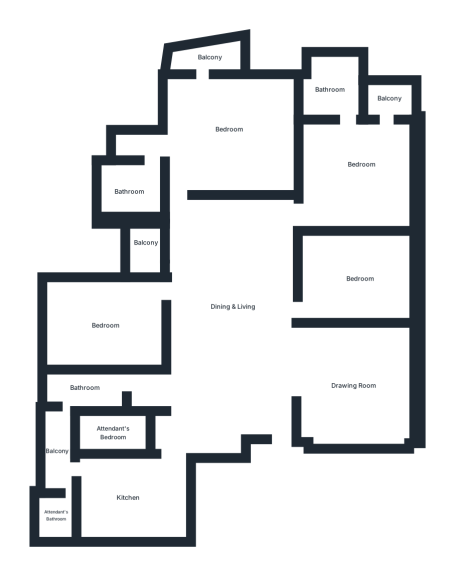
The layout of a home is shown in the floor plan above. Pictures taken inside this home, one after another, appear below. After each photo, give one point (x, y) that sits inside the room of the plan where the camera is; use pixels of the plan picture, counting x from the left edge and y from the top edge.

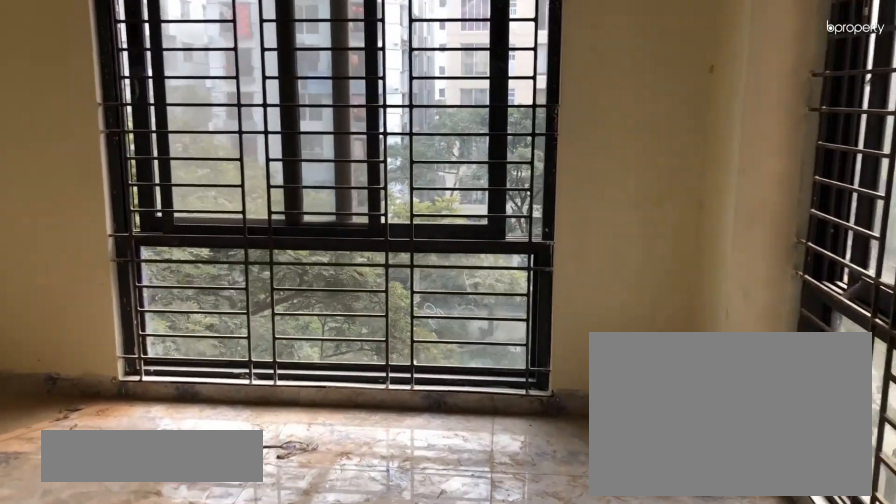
(105, 326)
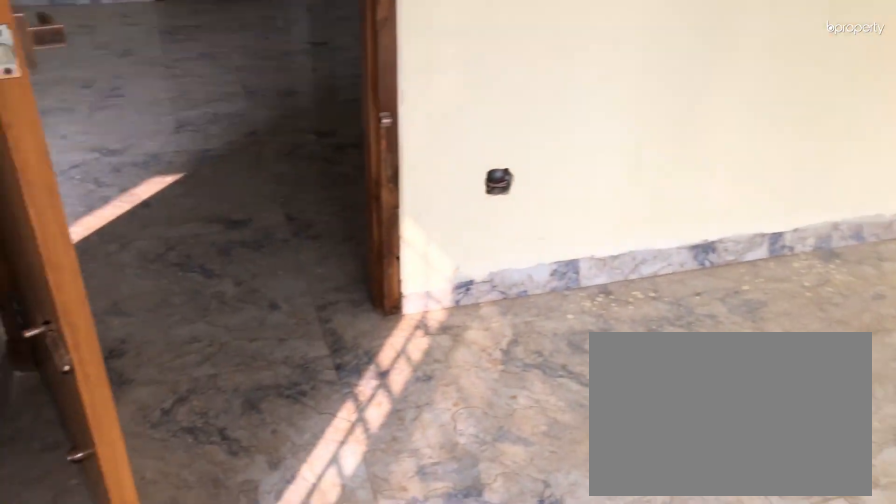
(105, 326)
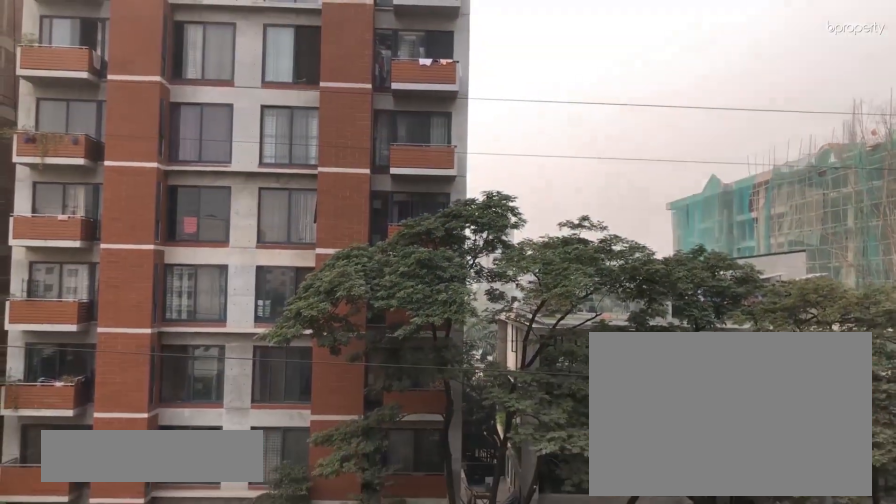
(210, 57)
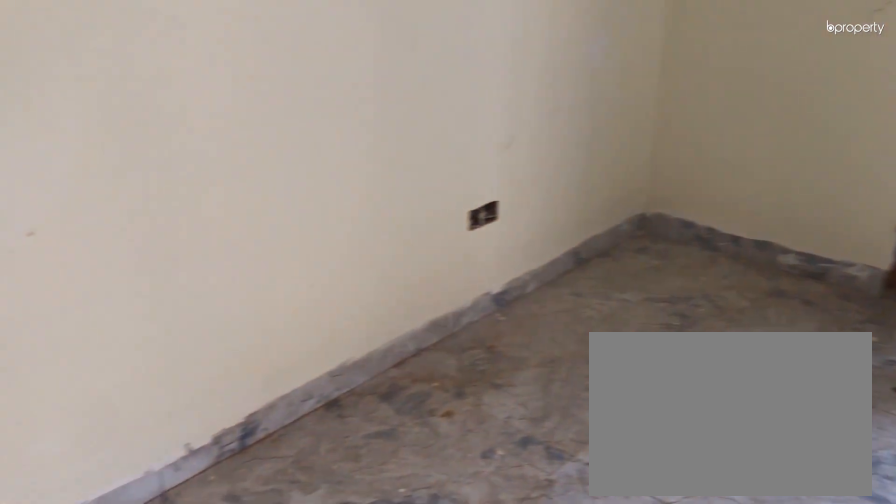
(352, 171)
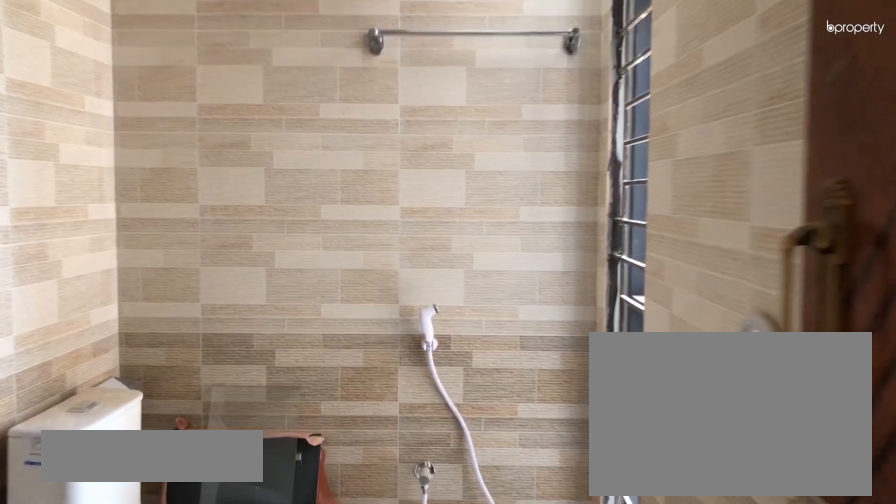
(331, 90)
